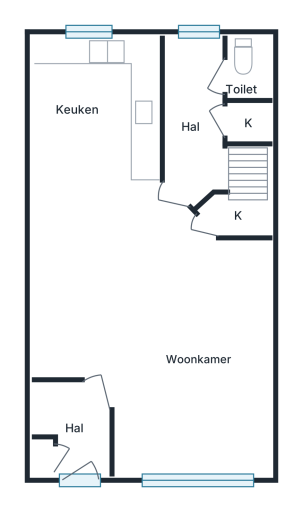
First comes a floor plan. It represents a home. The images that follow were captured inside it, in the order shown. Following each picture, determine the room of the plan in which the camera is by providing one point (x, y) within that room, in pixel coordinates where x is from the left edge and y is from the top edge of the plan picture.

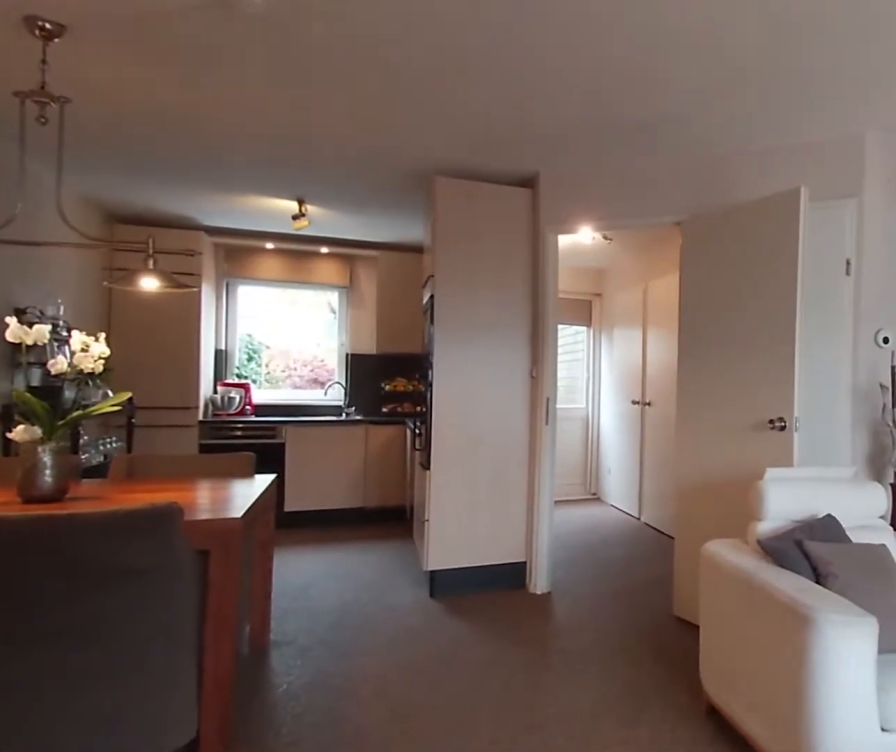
(156, 324)
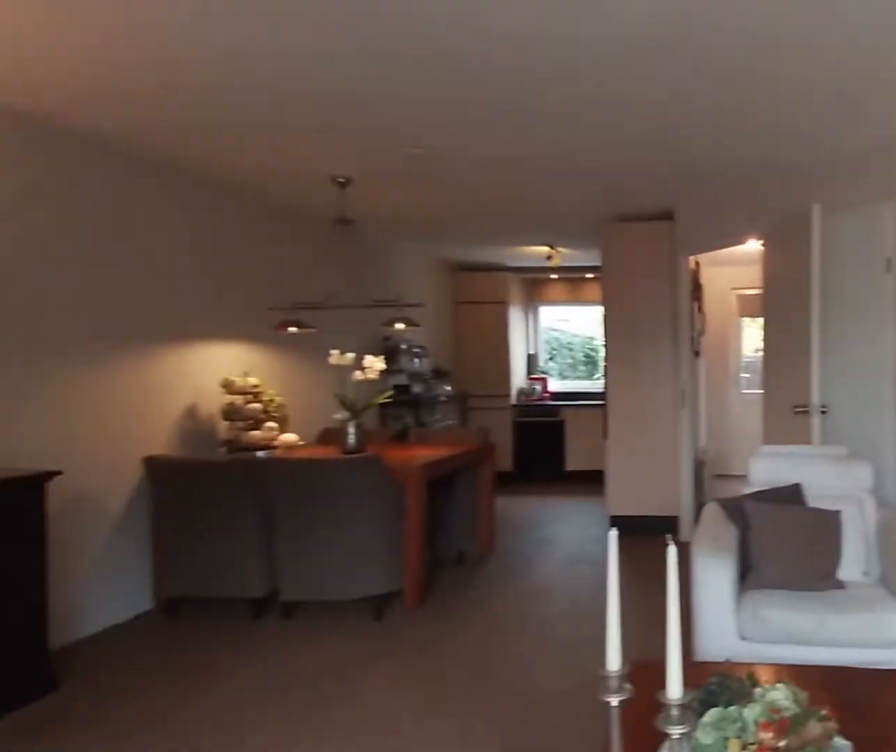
(156, 324)
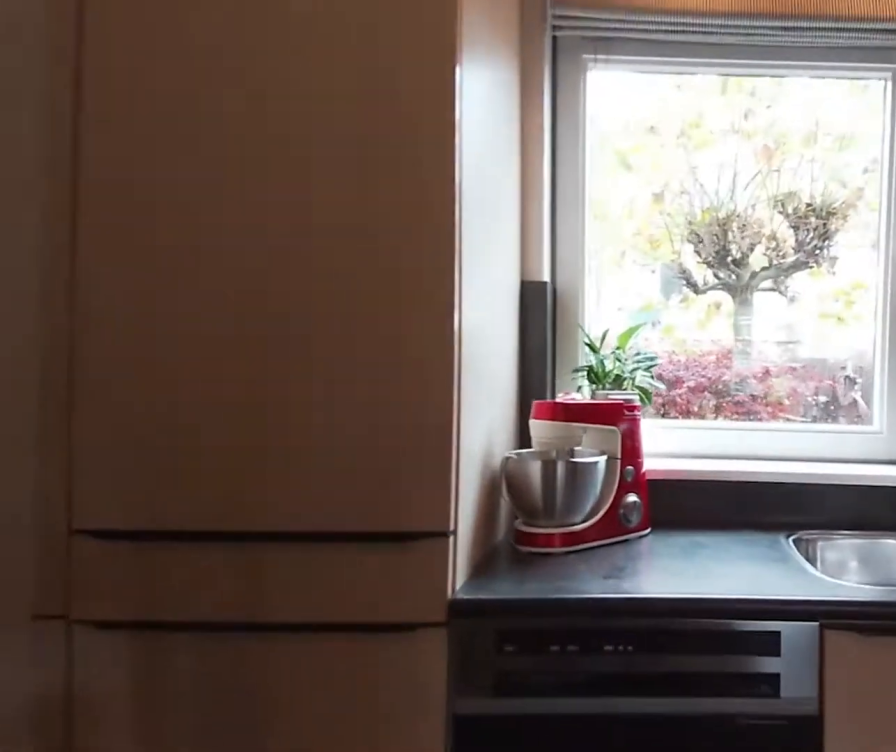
(95, 108)
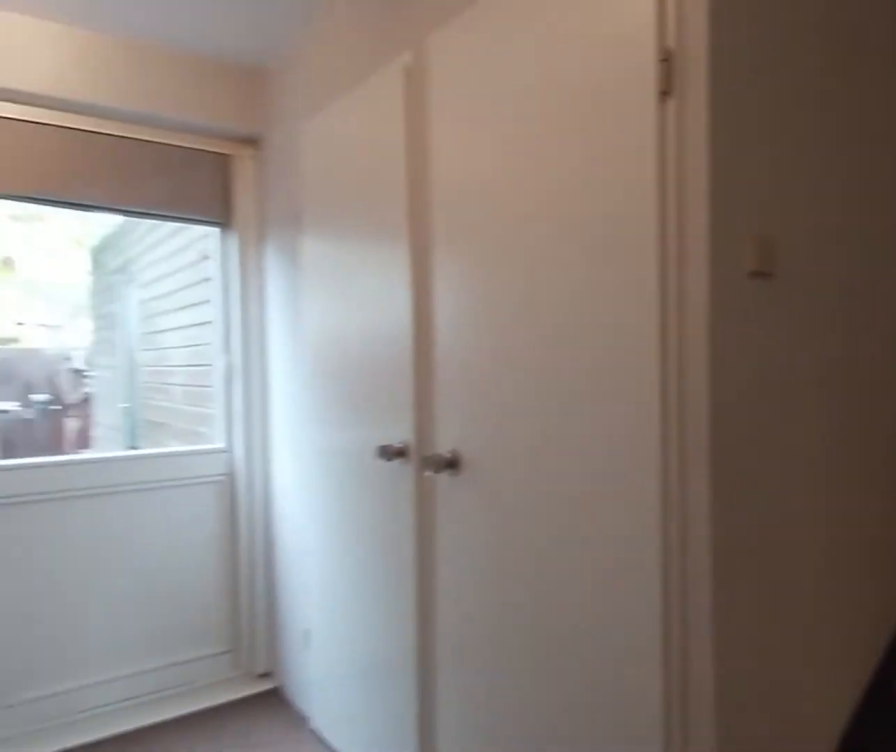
(195, 117)
